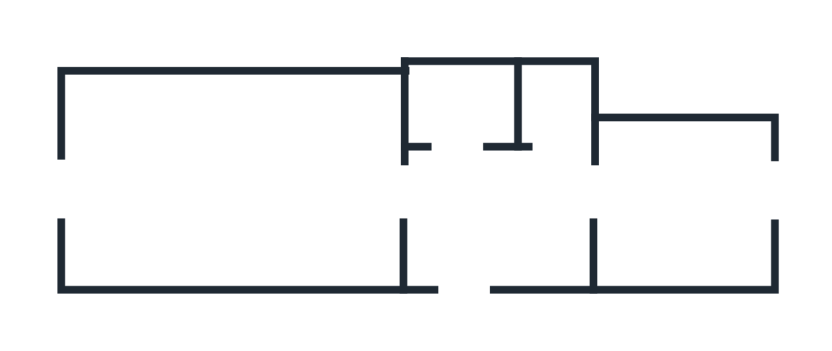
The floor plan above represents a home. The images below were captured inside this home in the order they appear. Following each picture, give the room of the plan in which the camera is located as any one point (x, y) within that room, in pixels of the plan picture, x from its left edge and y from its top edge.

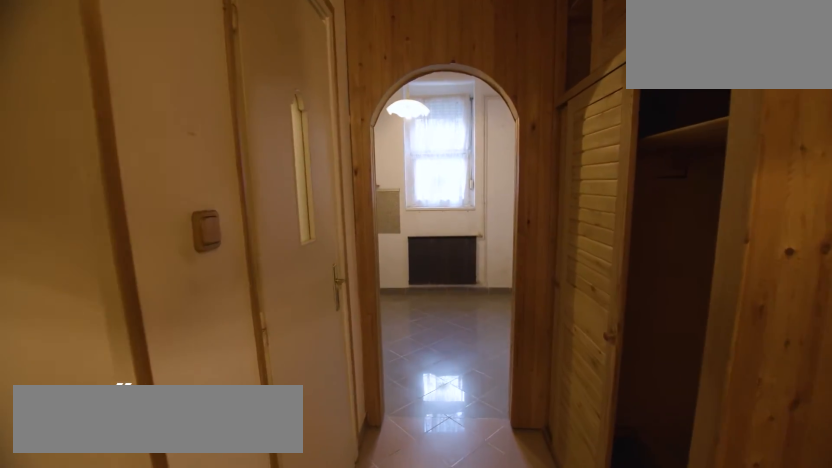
(503, 216)
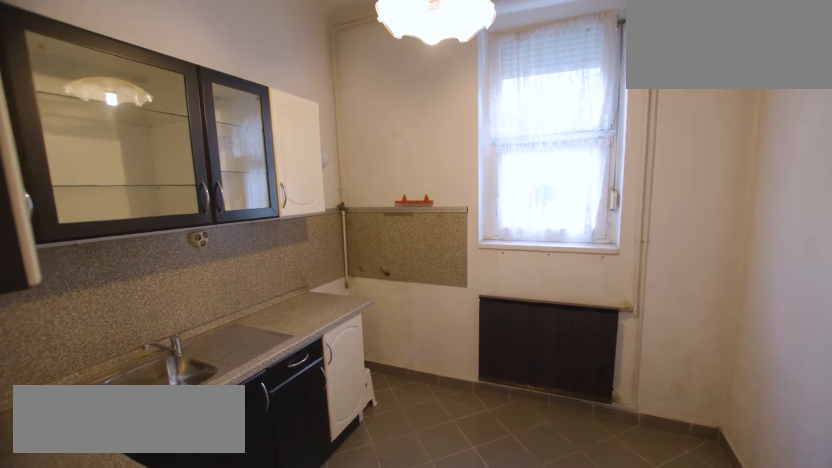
(689, 203)
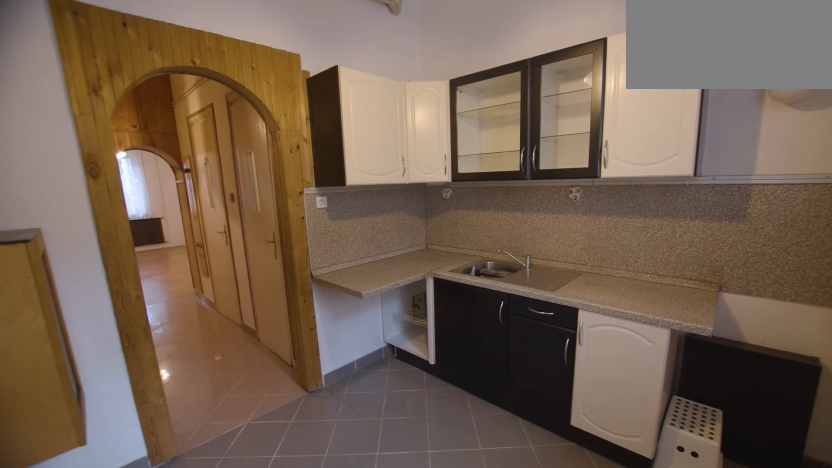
(689, 203)
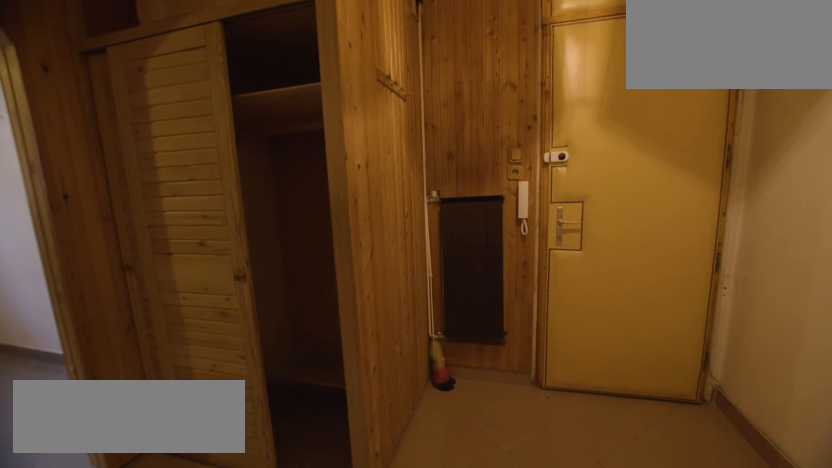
(504, 216)
